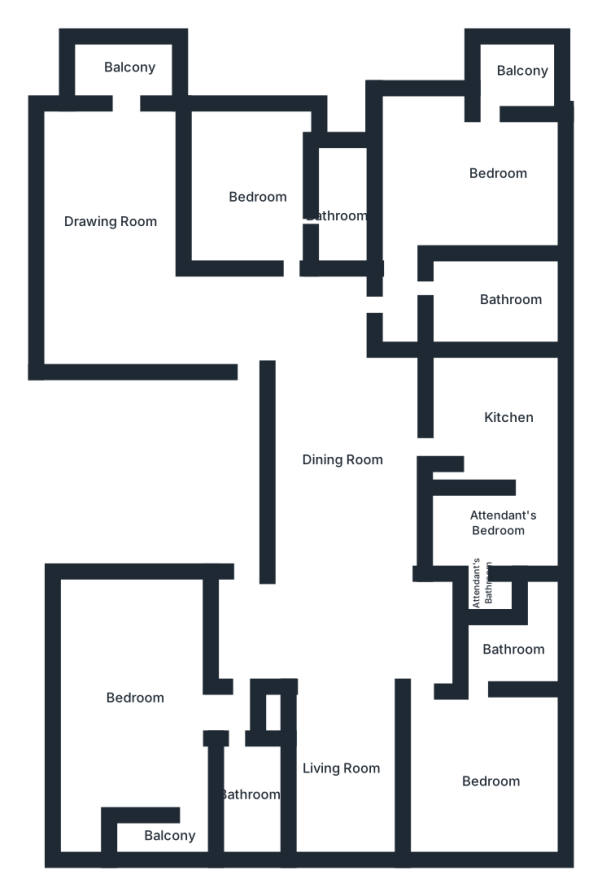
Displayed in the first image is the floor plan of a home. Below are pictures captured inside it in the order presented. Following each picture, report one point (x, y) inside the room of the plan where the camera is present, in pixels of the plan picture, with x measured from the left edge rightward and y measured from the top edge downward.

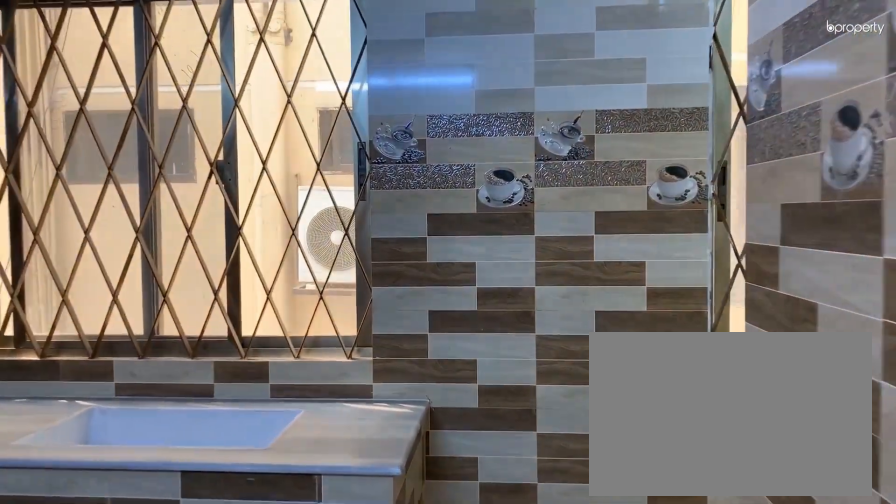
(480, 433)
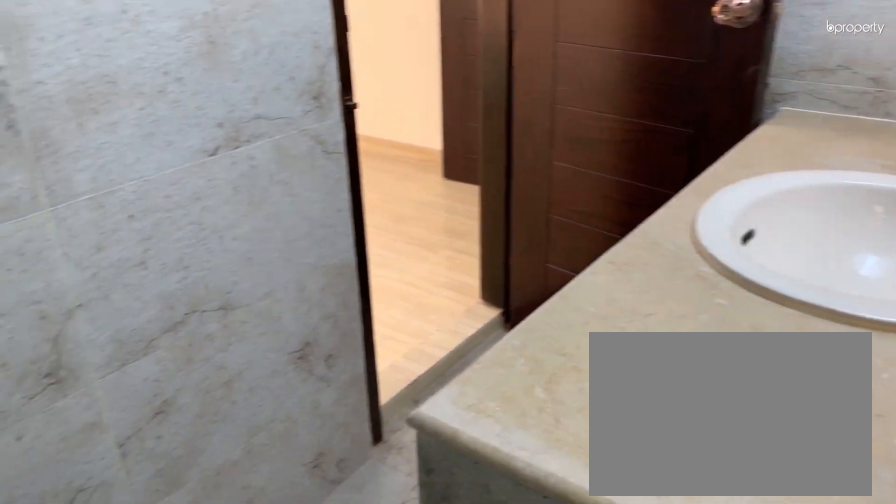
(512, 650)
